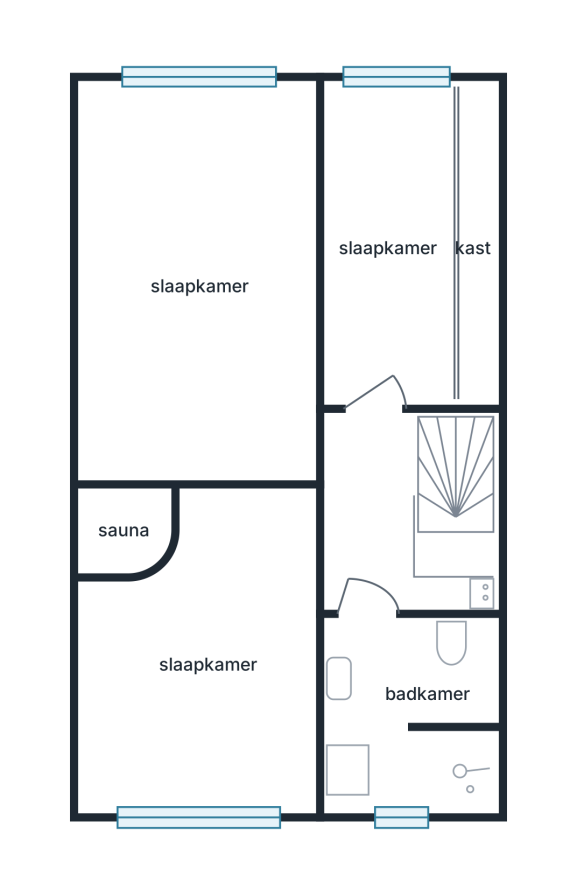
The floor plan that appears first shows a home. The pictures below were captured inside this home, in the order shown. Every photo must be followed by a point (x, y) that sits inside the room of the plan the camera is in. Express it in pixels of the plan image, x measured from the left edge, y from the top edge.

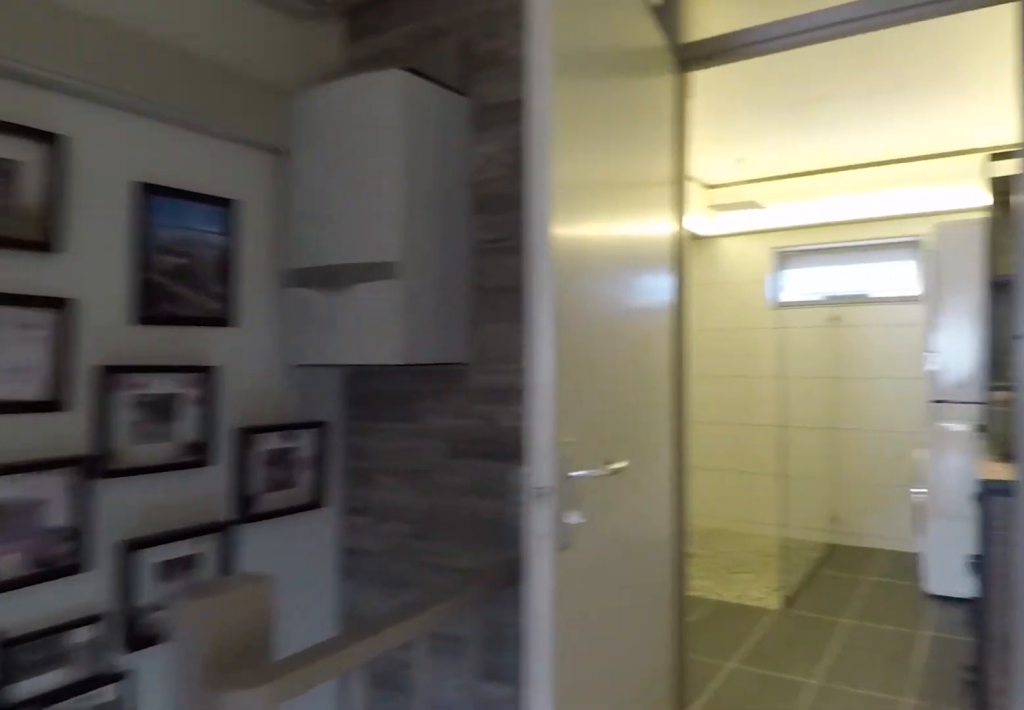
(377, 518)
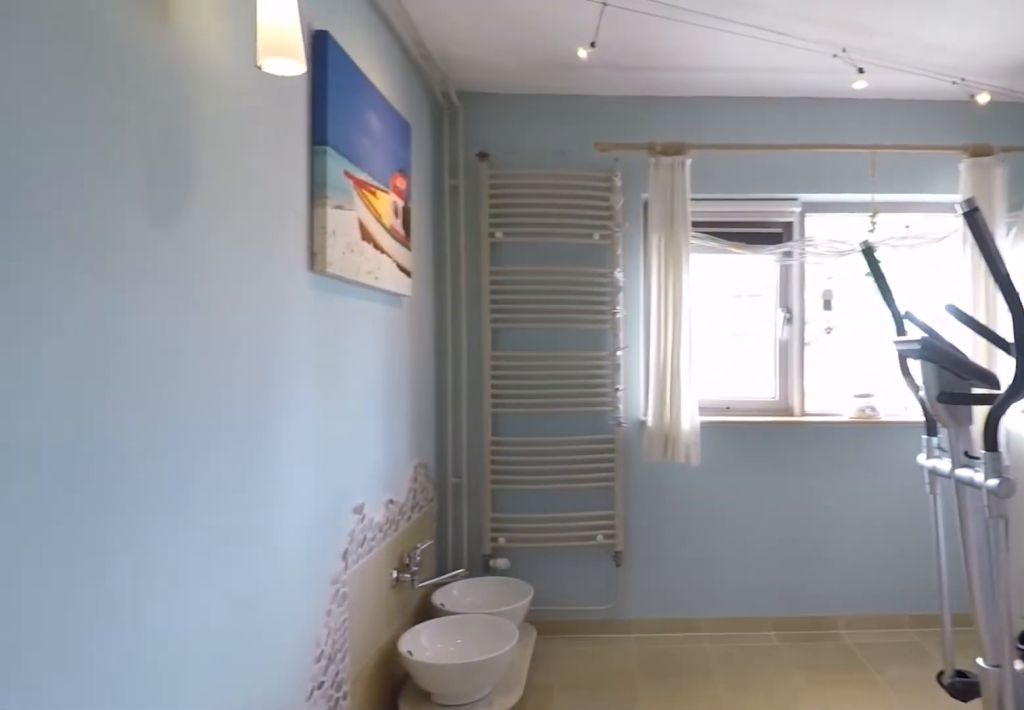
(208, 662)
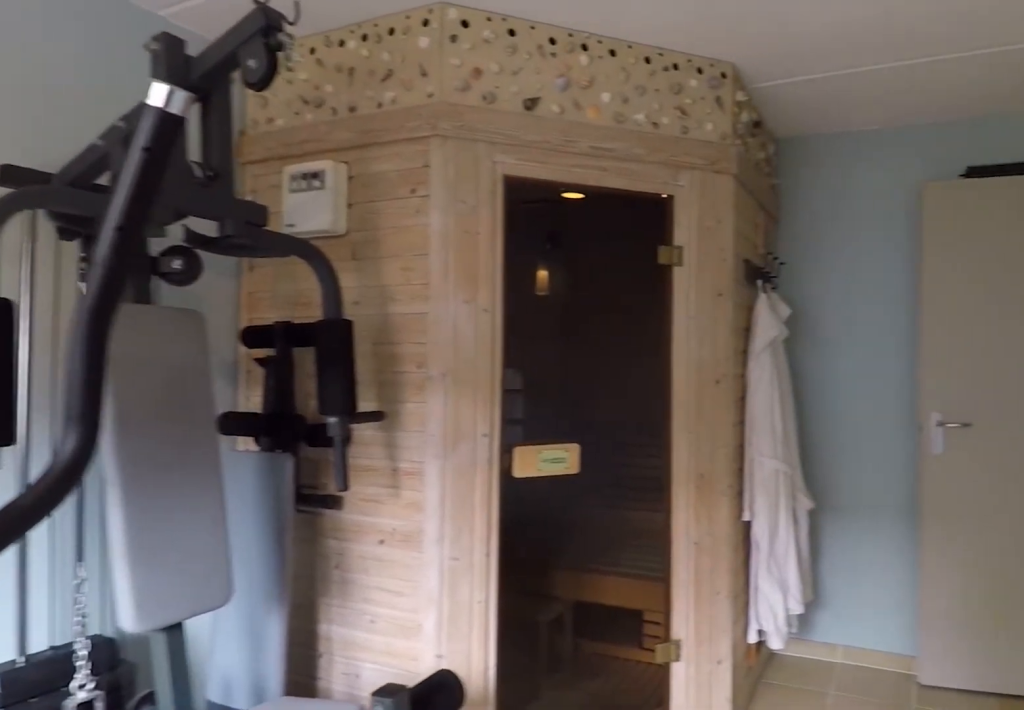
(208, 662)
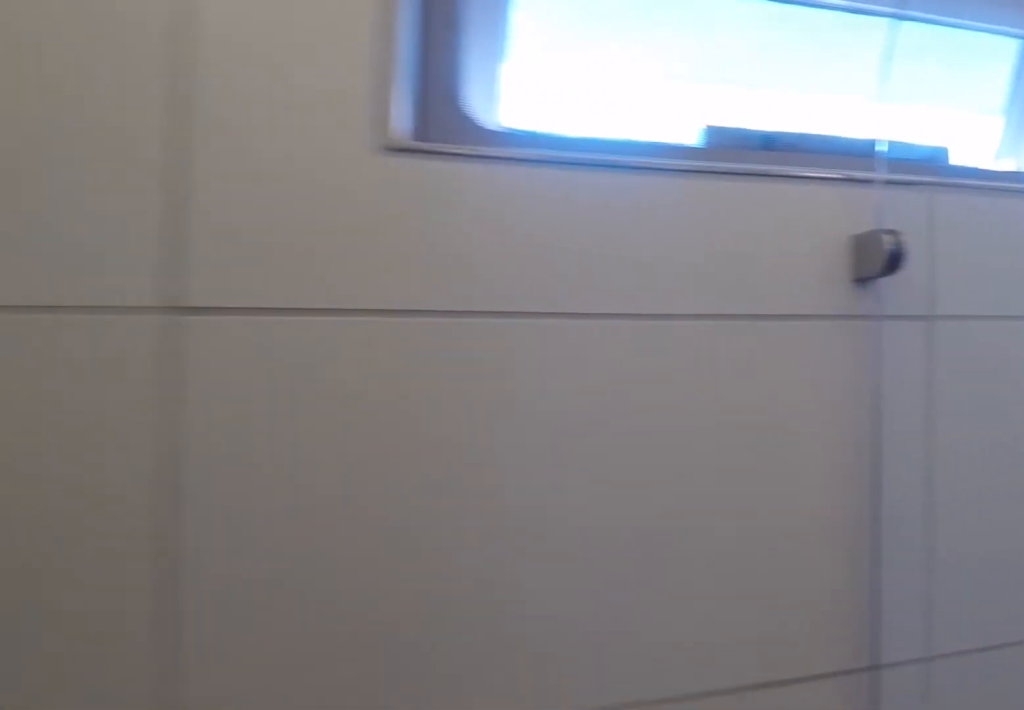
(407, 712)
